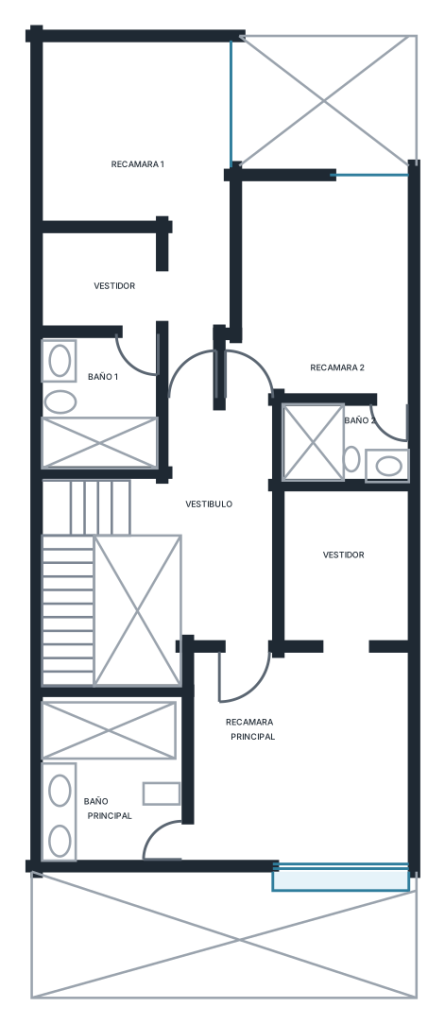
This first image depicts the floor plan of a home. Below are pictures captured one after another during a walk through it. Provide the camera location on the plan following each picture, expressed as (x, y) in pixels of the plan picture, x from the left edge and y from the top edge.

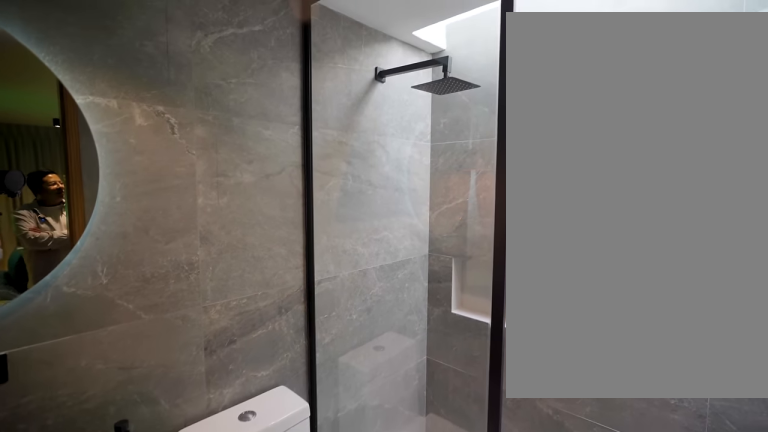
(389, 417)
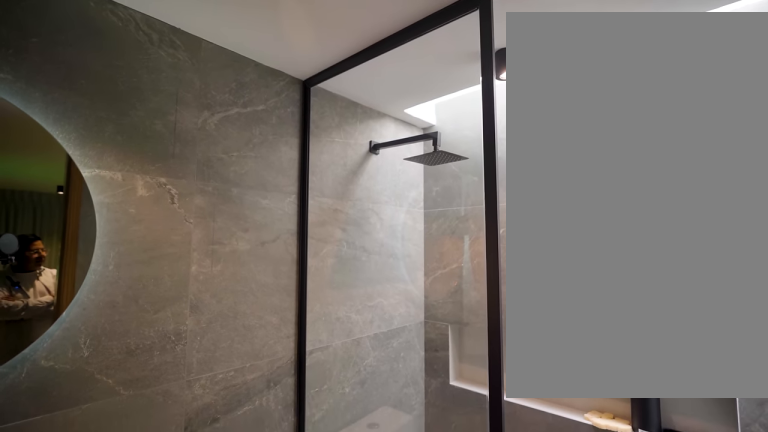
(389, 417)
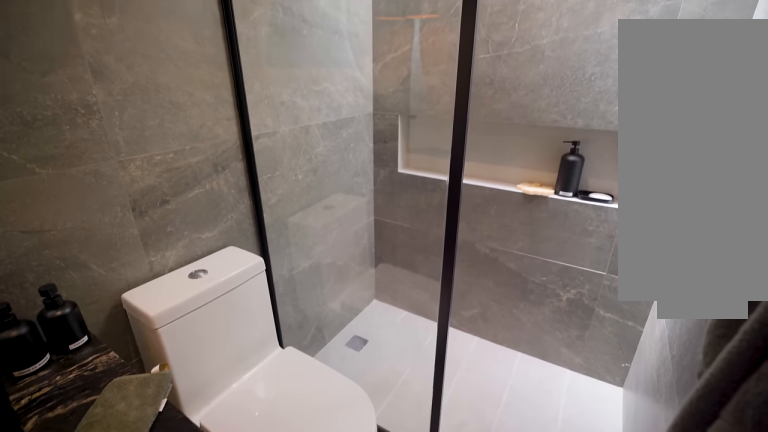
(387, 421)
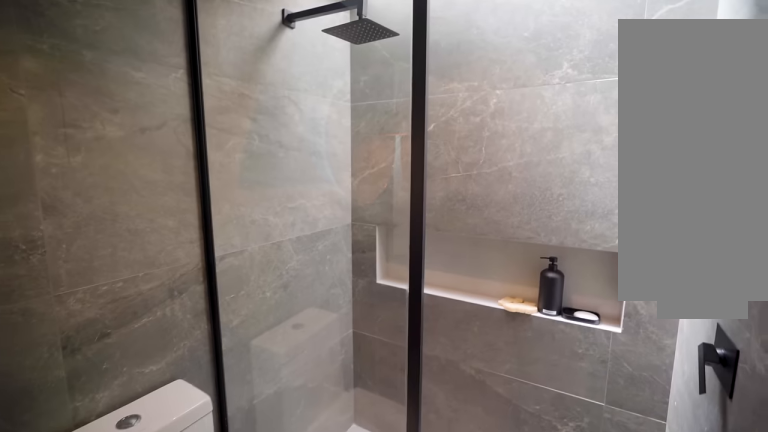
(387, 421)
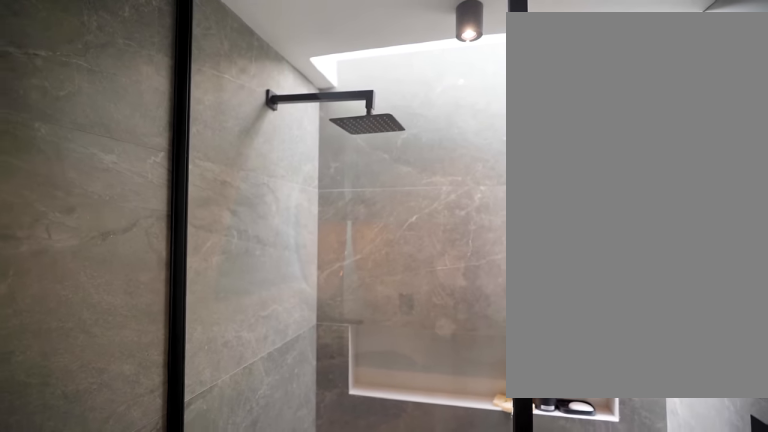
(385, 428)
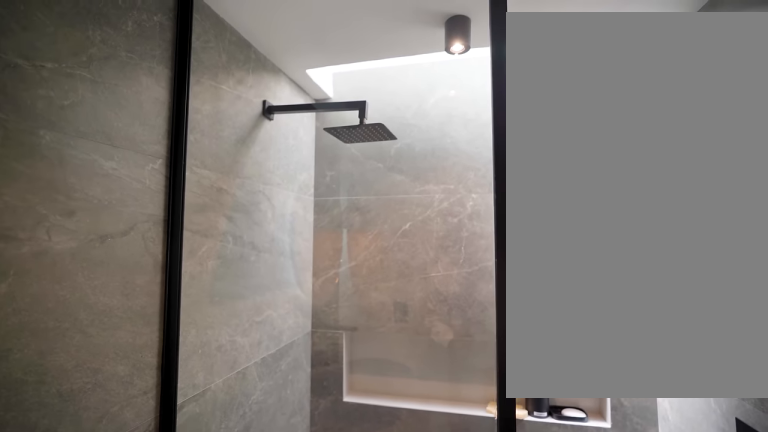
(385, 427)
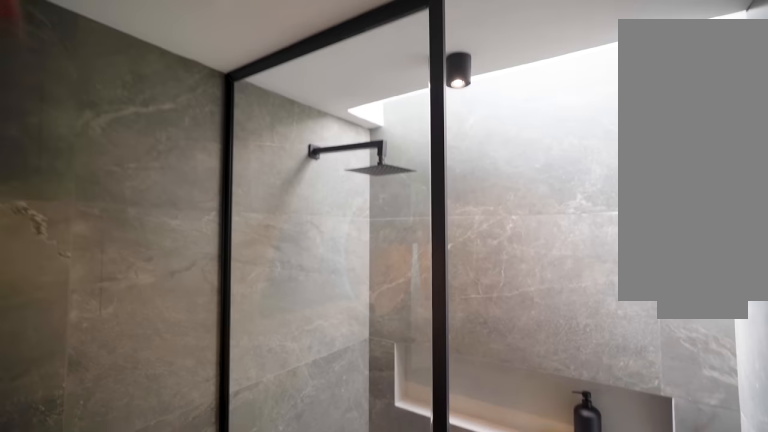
(375, 438)
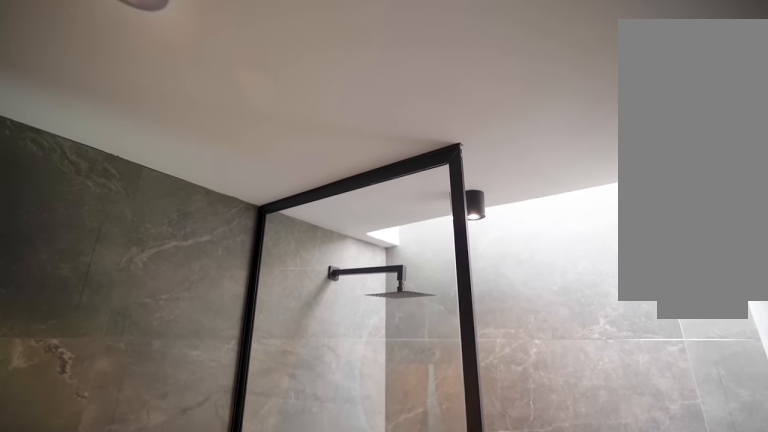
(375, 437)
